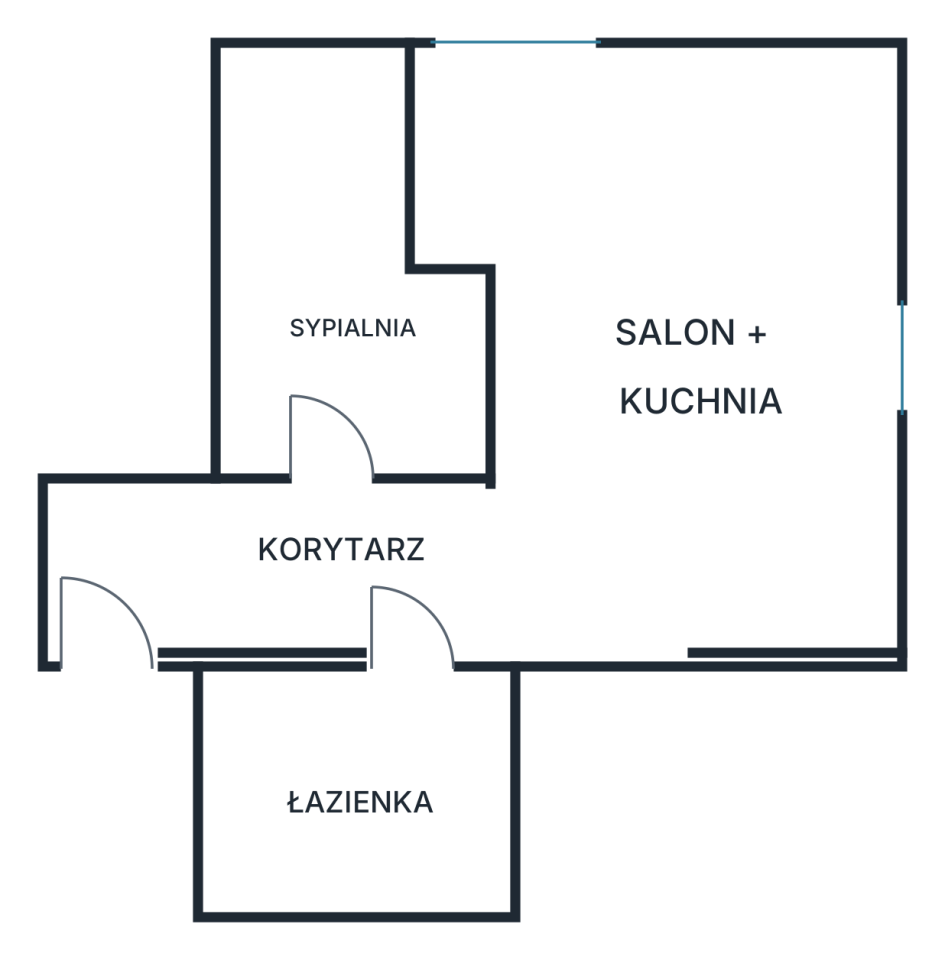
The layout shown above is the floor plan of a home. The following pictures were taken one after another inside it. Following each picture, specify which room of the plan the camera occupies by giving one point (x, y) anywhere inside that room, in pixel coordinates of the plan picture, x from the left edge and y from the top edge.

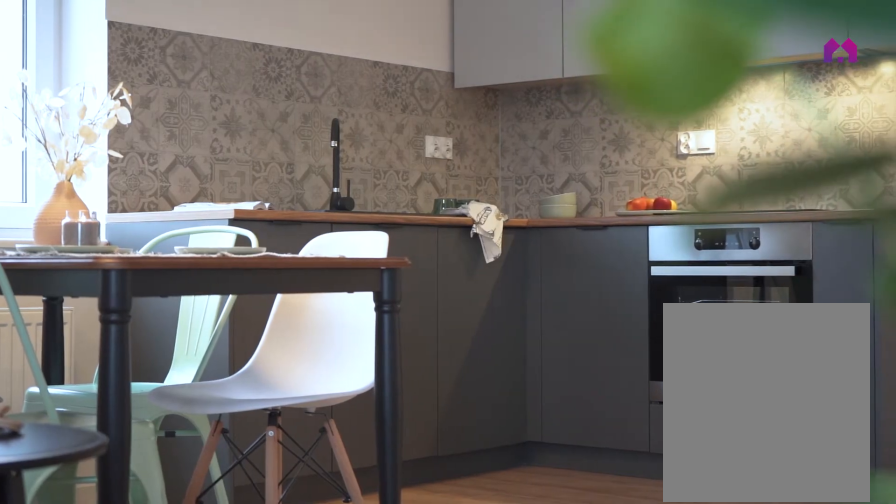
(659, 353)
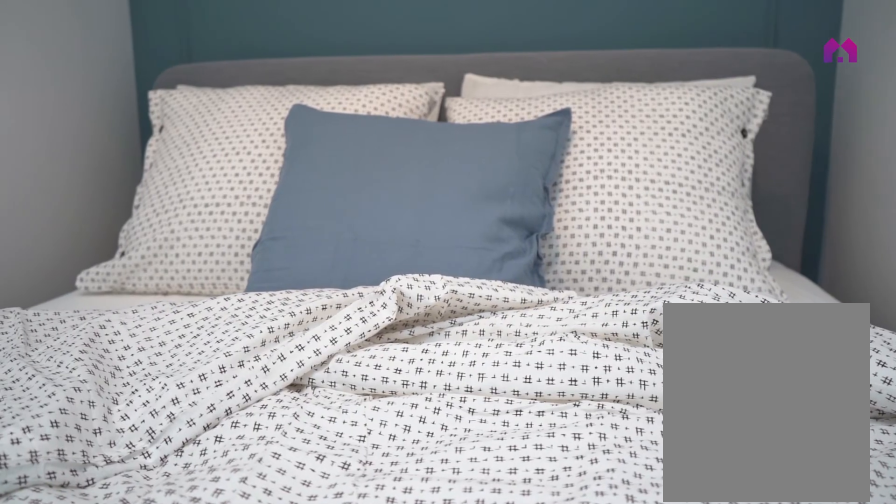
(336, 261)
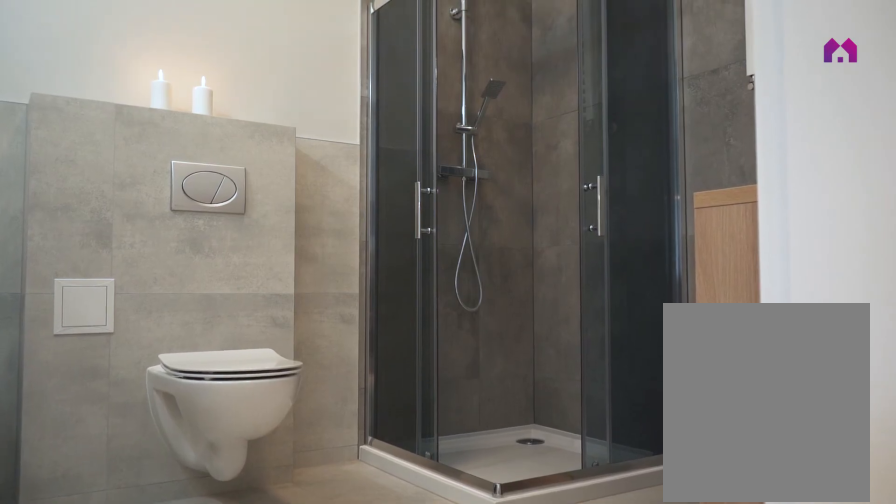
(356, 793)
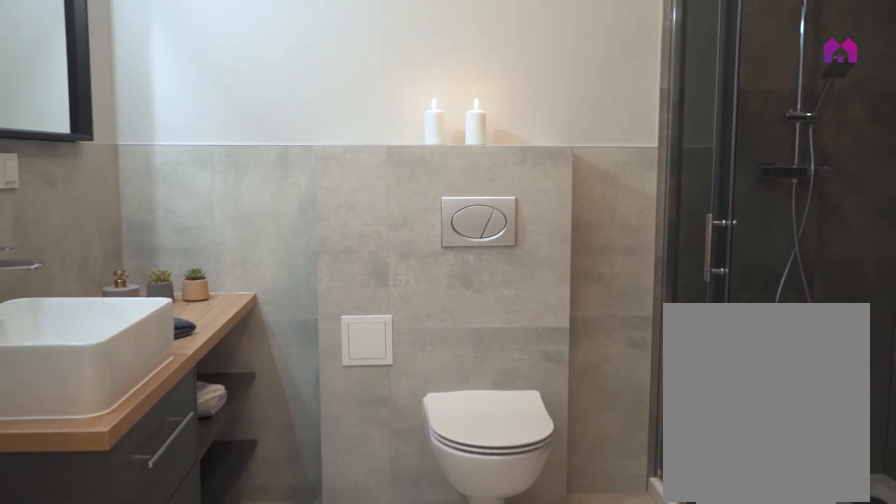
(356, 793)
